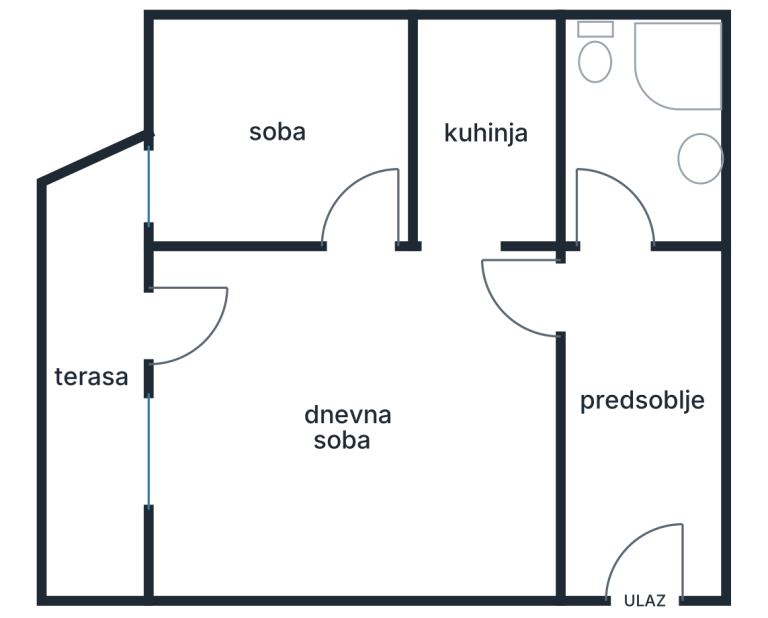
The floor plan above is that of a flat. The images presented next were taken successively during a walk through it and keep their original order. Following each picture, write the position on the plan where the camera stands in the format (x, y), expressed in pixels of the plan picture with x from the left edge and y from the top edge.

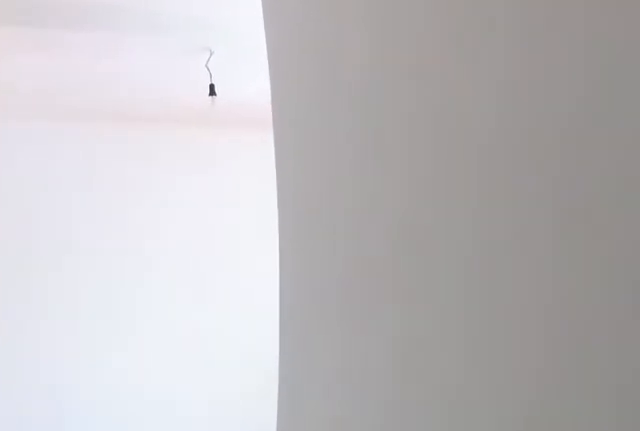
(475, 148)
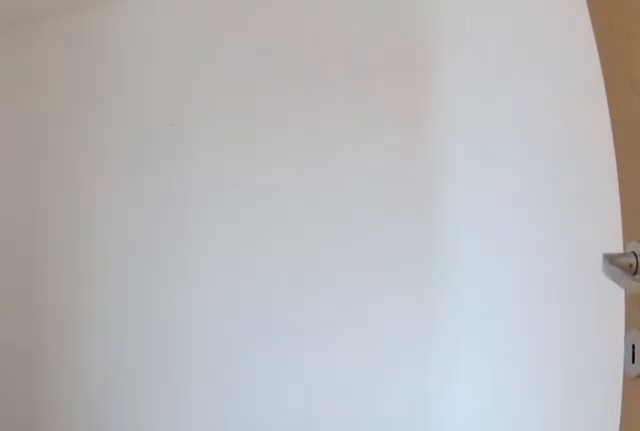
(384, 269)
